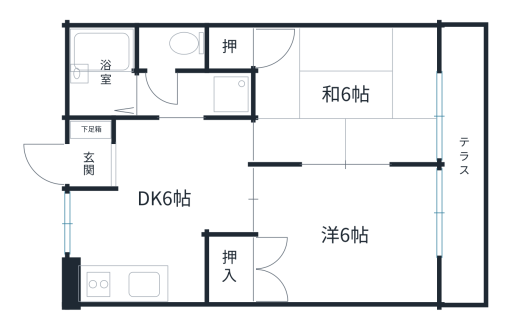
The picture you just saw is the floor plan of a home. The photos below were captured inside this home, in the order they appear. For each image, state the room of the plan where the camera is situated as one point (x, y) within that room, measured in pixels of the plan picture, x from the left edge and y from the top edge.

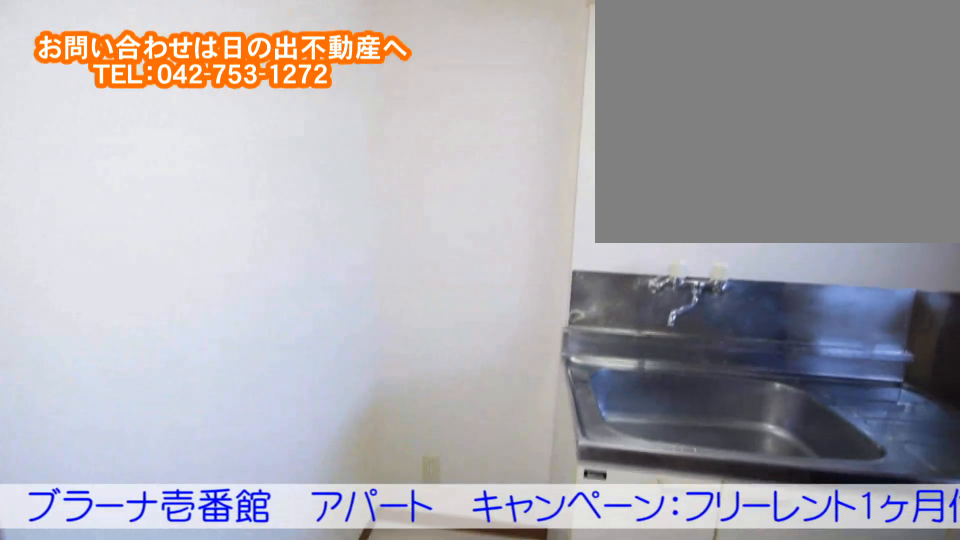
(168, 220)
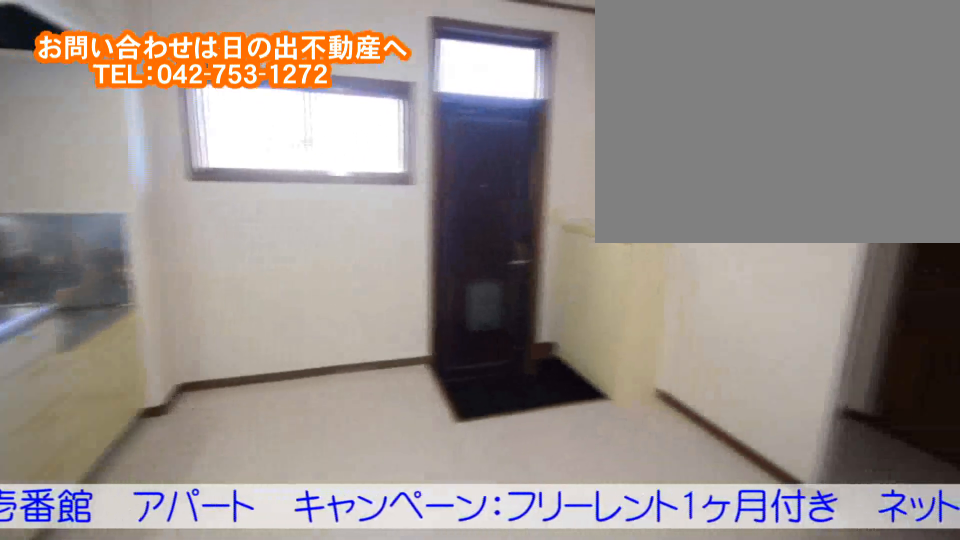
(168, 220)
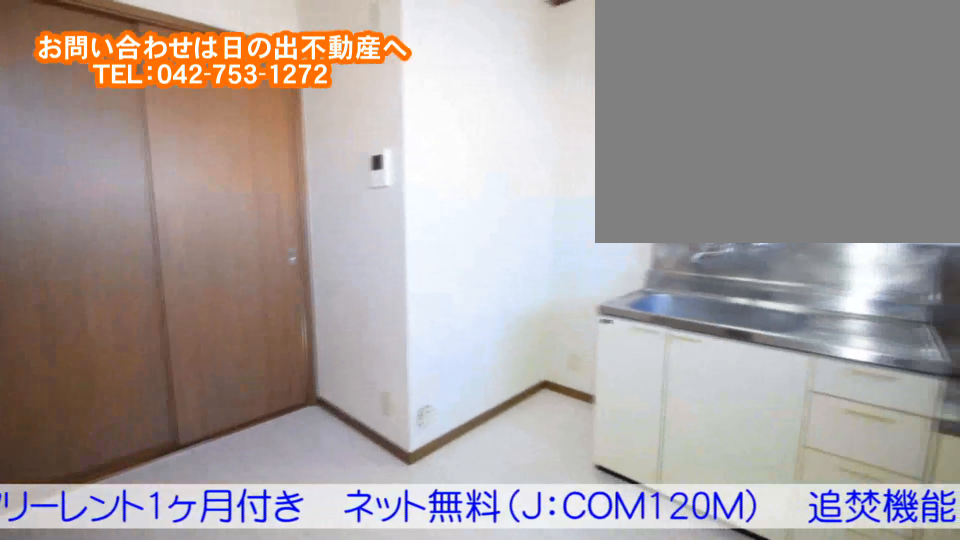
(168, 220)
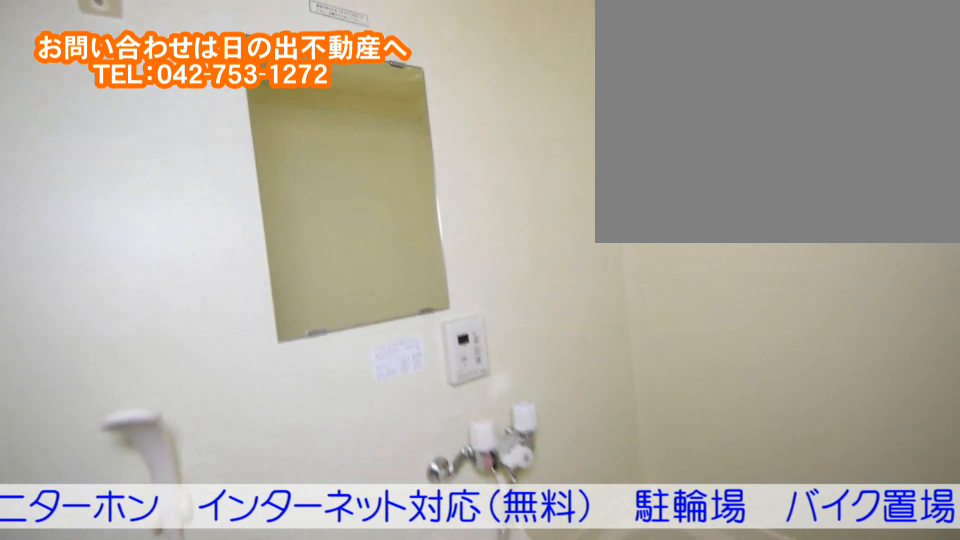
(103, 84)
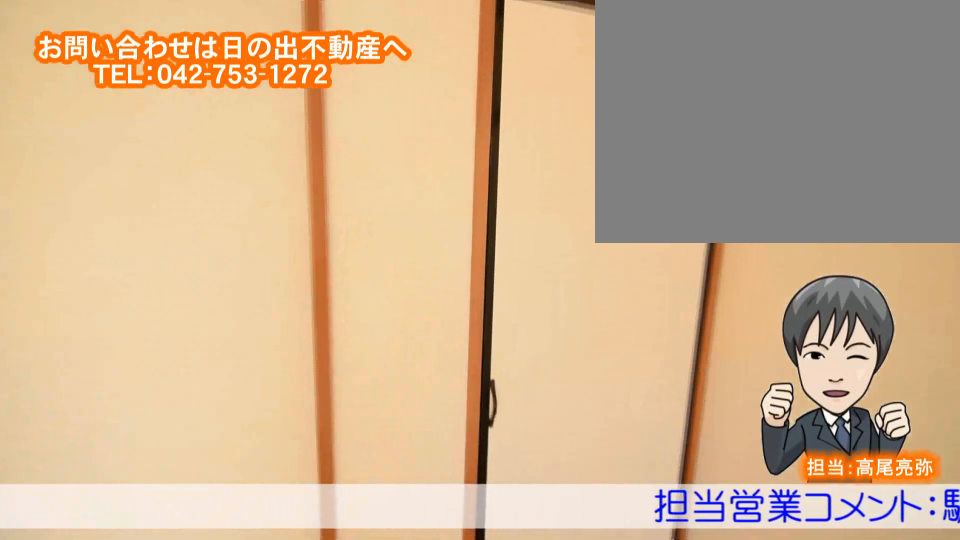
(390, 93)
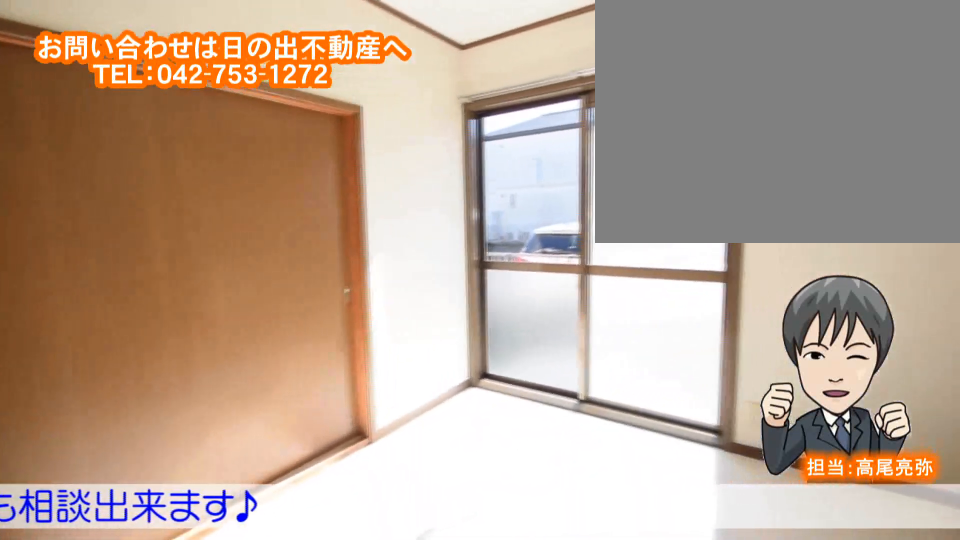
(394, 229)
